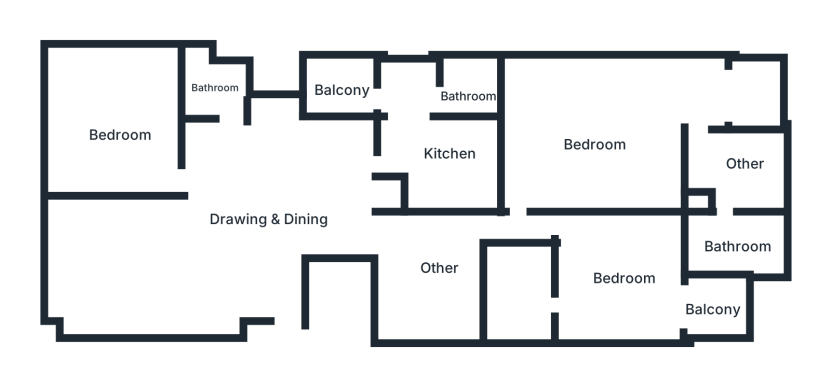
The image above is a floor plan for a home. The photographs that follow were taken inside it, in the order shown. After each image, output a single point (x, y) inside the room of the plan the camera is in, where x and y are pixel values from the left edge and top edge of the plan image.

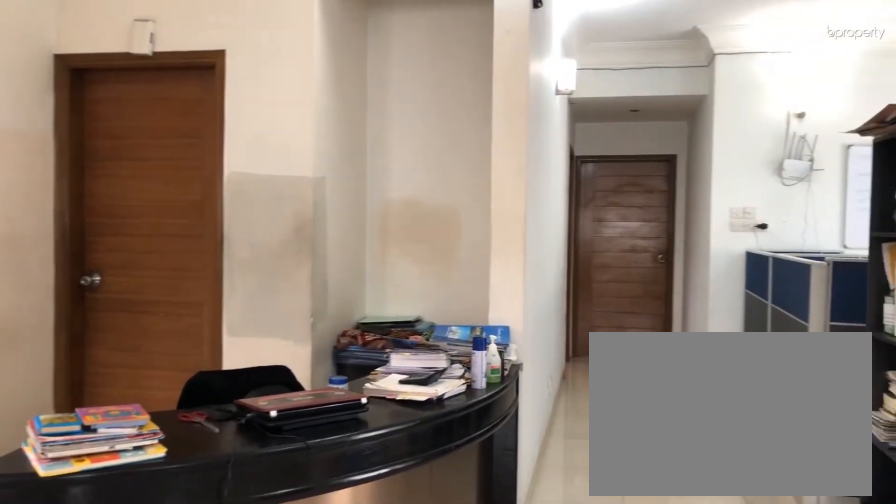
(276, 235)
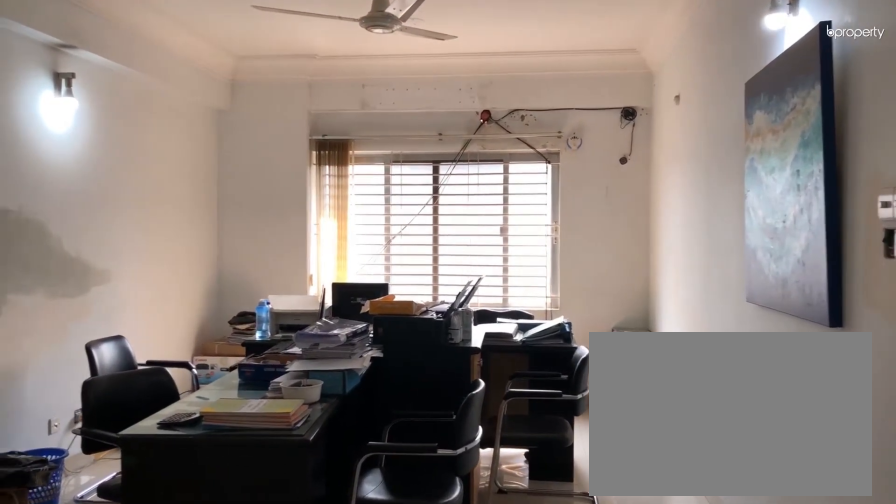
(276, 222)
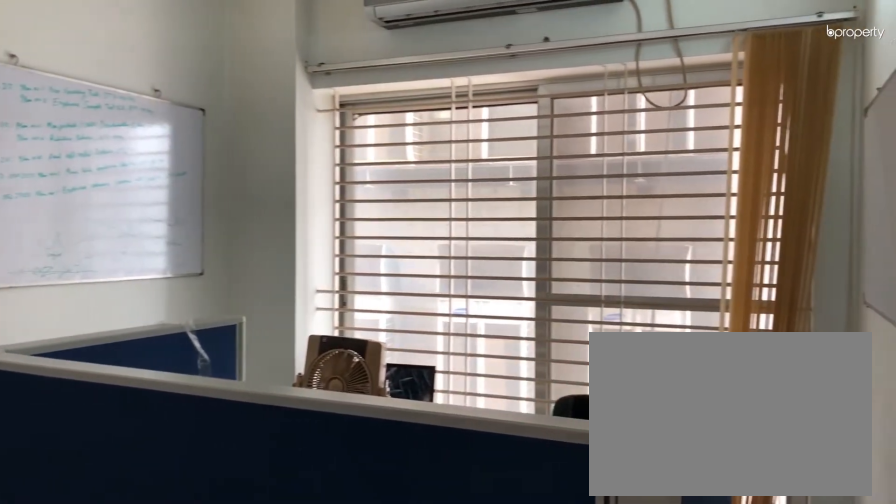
(416, 237)
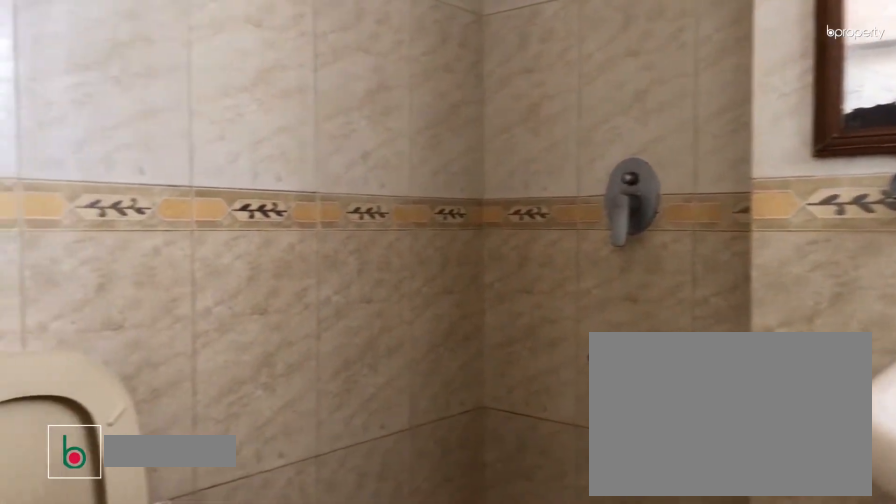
(210, 93)
